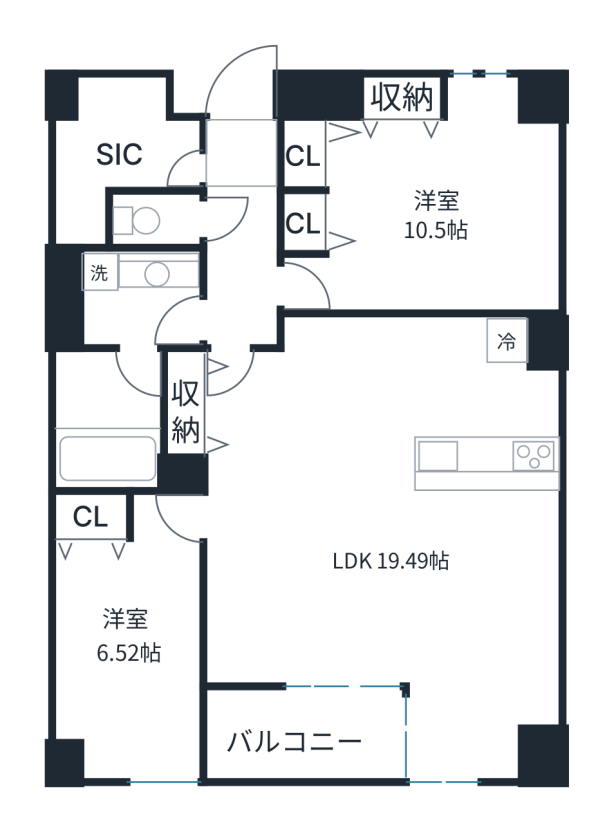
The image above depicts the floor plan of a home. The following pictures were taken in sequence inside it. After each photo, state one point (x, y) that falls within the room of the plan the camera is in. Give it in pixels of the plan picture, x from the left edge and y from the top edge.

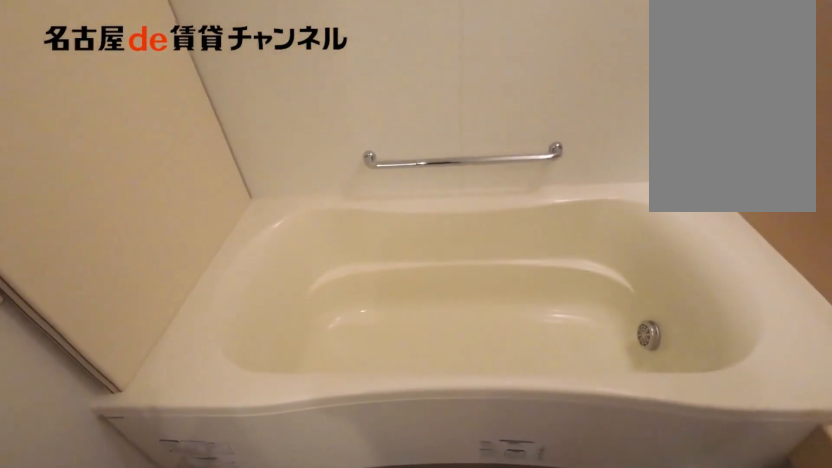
(114, 419)
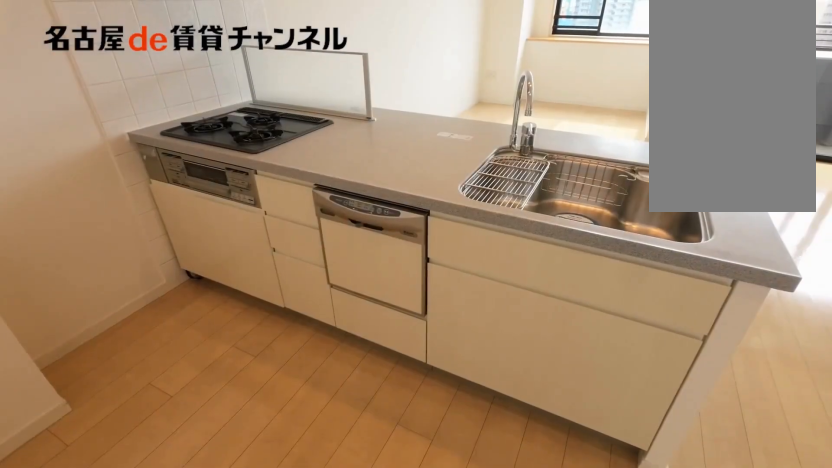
(486, 463)
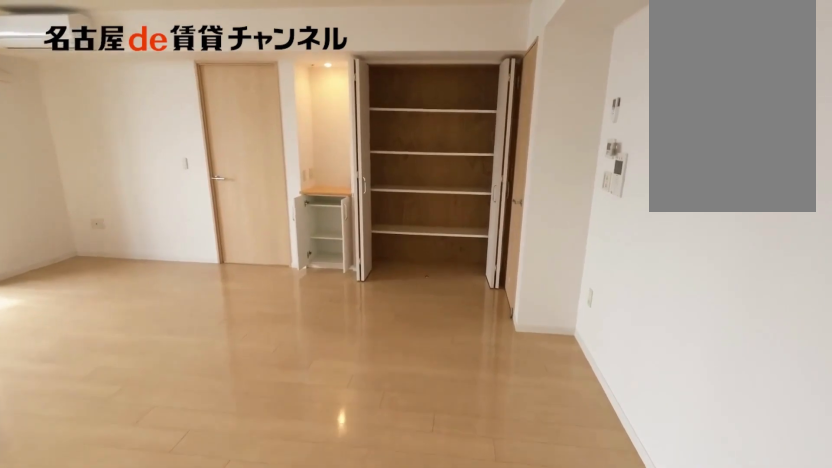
(486, 463)
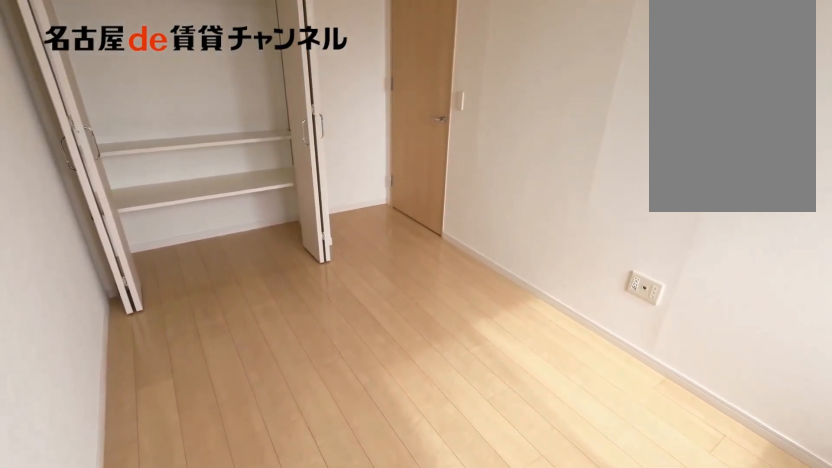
(133, 630)
